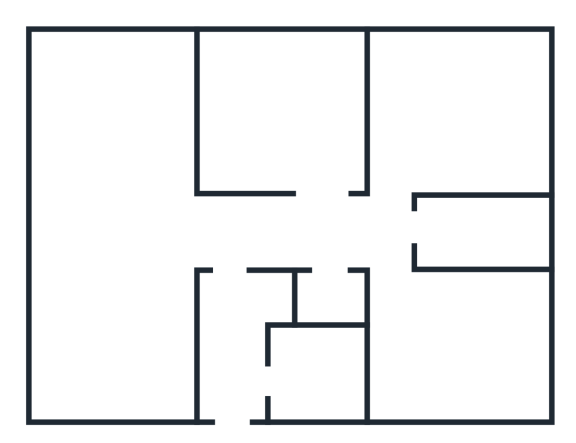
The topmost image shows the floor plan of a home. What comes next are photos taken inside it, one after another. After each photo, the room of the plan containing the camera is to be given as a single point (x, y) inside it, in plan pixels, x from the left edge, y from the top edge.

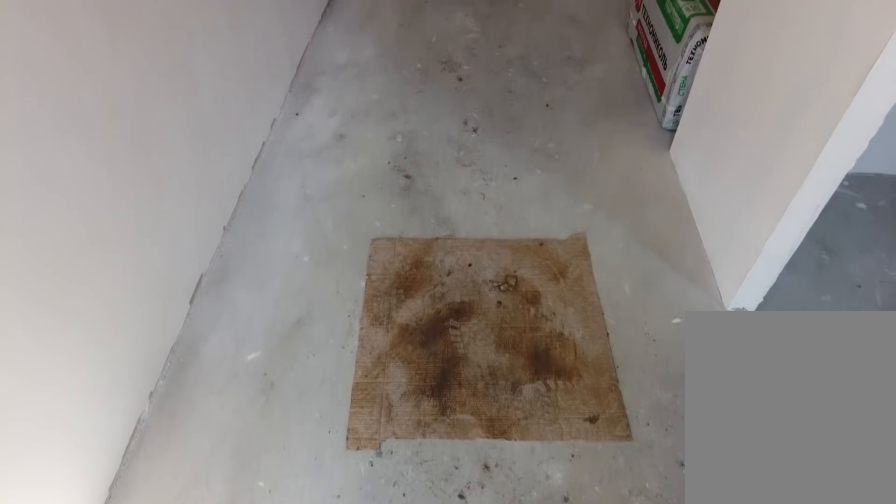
(233, 404)
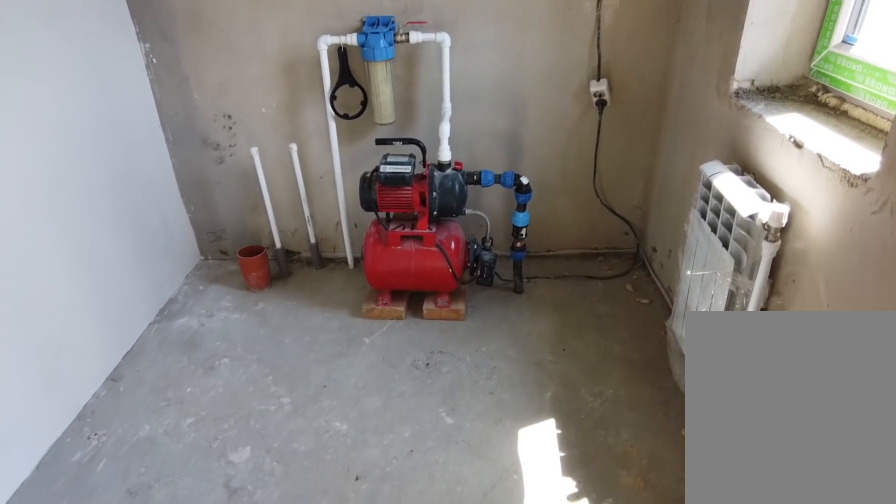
(296, 399)
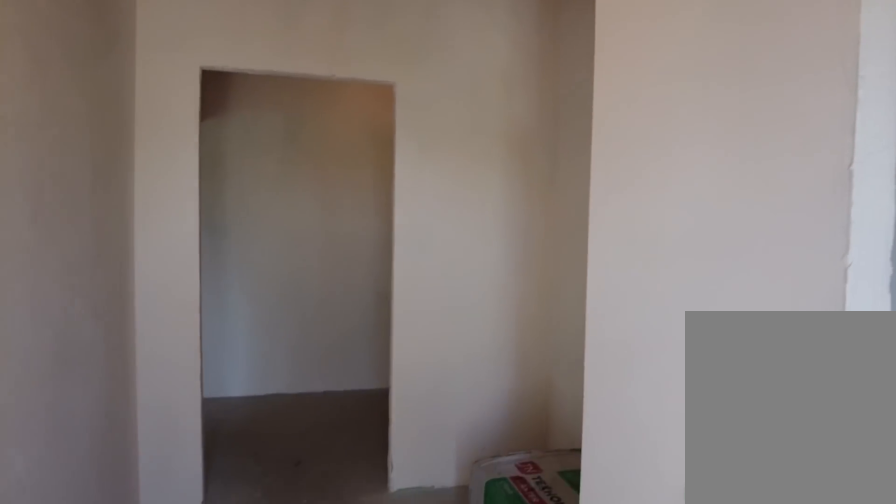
(243, 393)
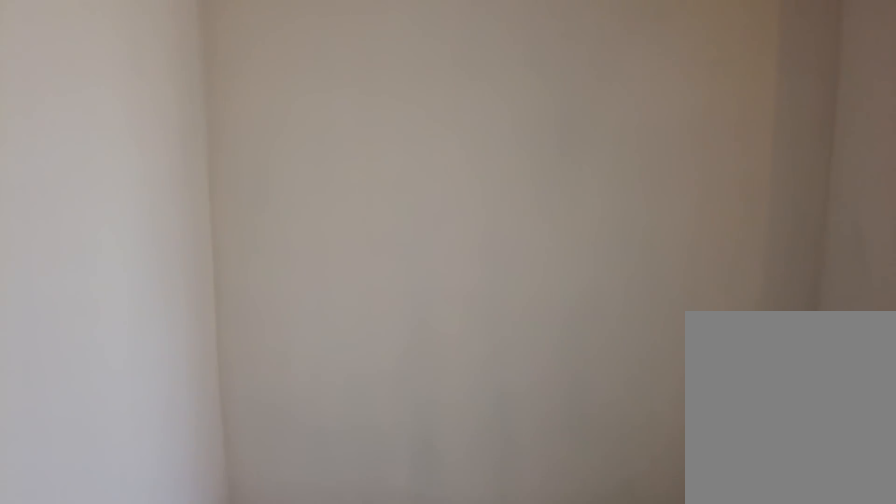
(227, 316)
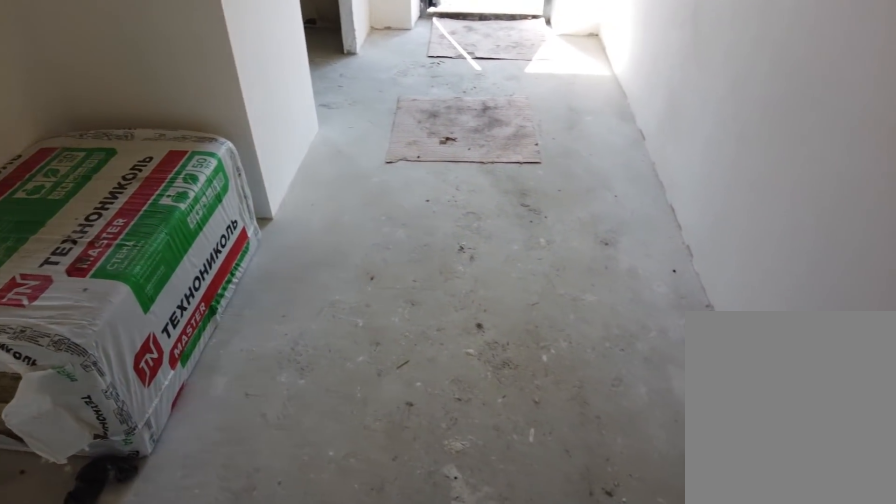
(227, 316)
